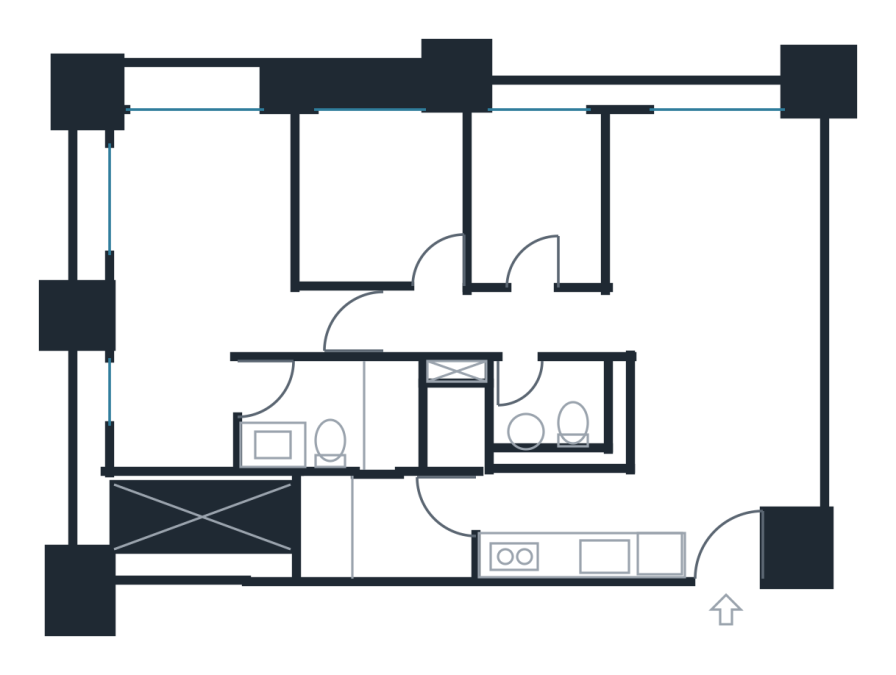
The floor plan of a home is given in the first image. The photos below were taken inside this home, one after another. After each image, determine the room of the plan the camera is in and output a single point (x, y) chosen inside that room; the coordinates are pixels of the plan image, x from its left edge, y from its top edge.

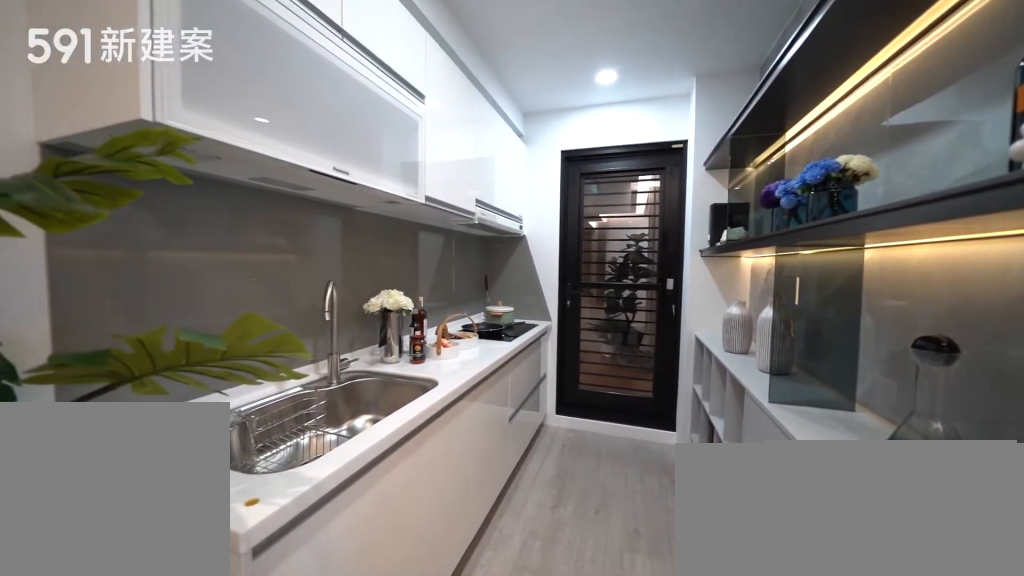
(570, 521)
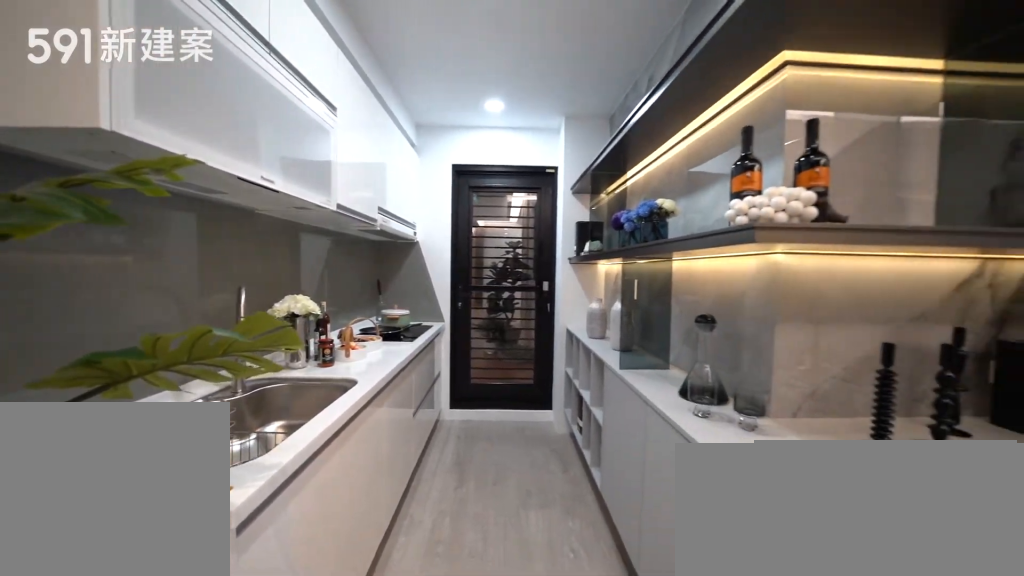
(570, 521)
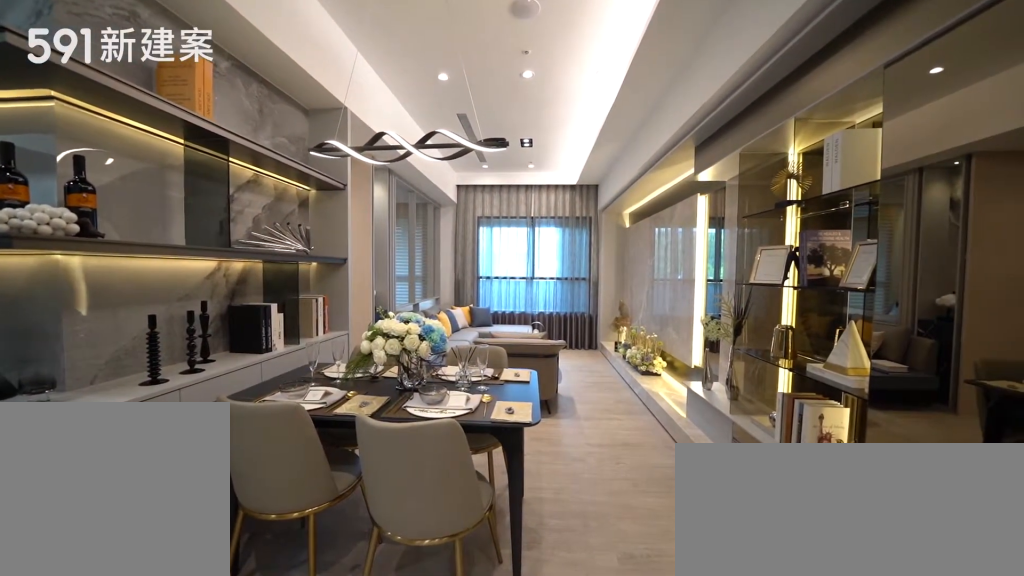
(716, 425)
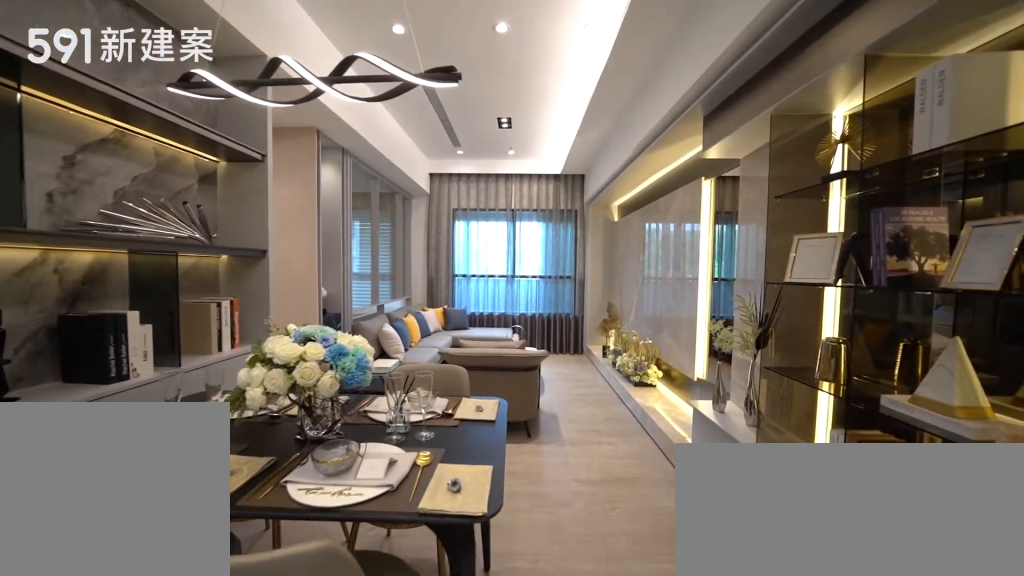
(716, 425)
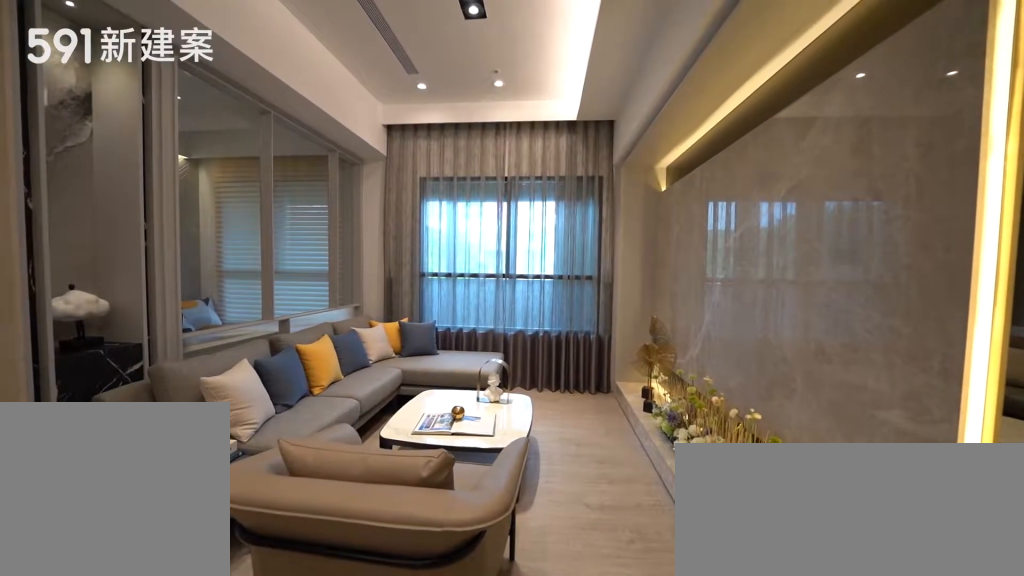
(713, 229)
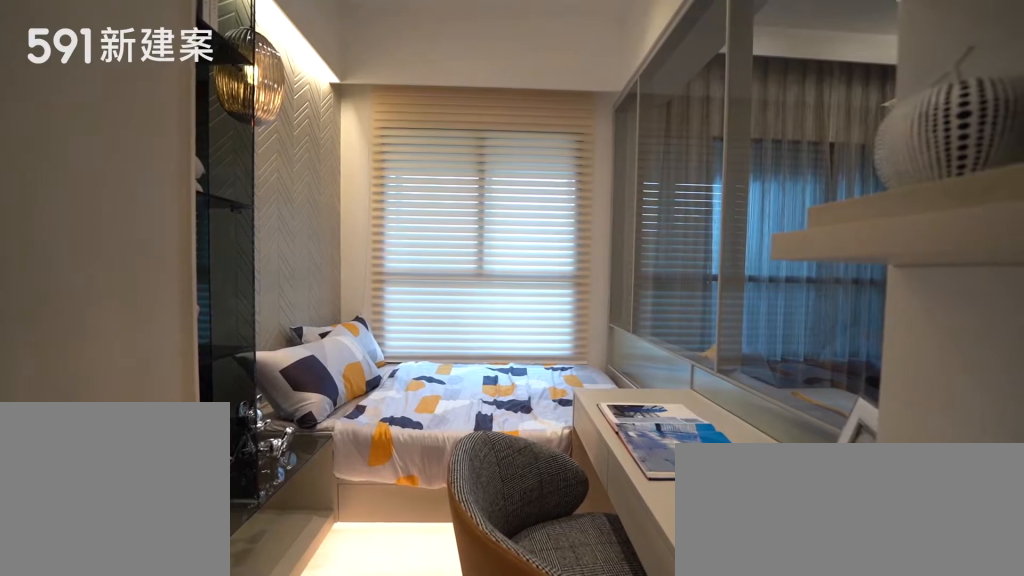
(541, 194)
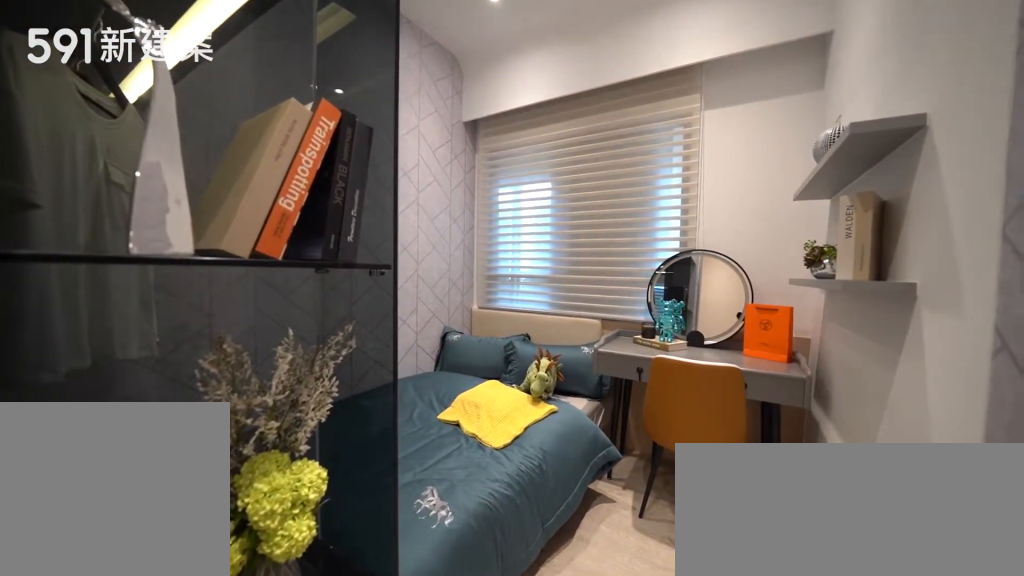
(386, 195)
